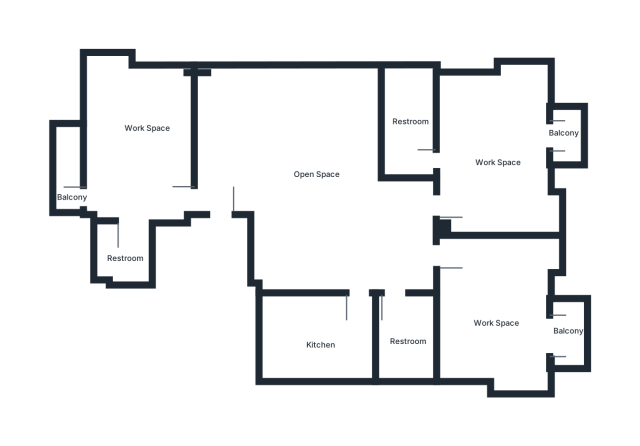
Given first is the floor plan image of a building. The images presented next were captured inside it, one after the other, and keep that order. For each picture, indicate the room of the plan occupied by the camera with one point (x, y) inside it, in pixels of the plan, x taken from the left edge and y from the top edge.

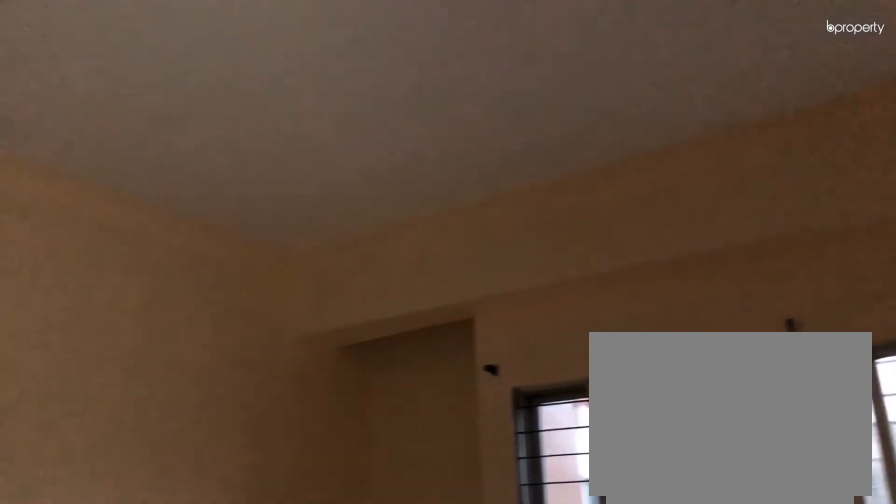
(493, 316)
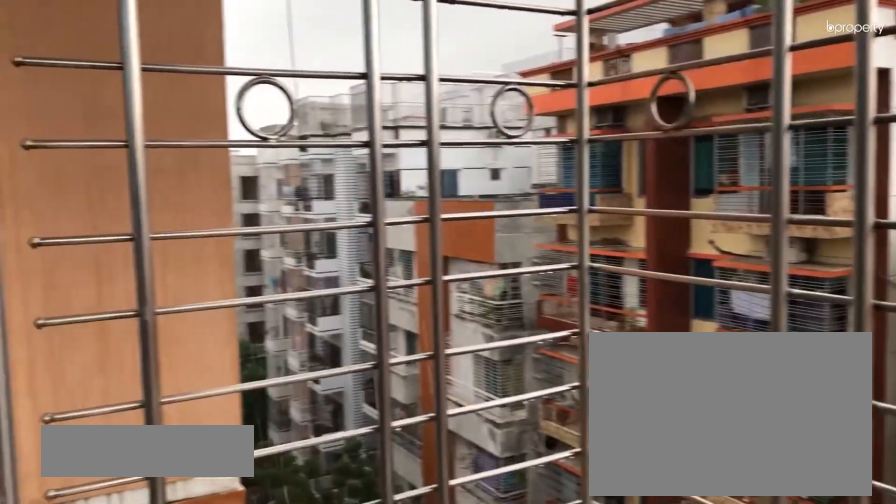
(564, 333)
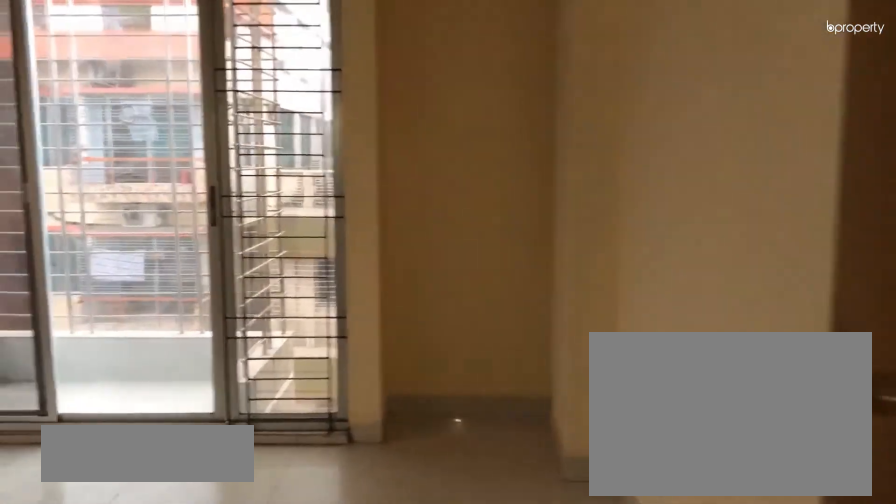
(496, 154)
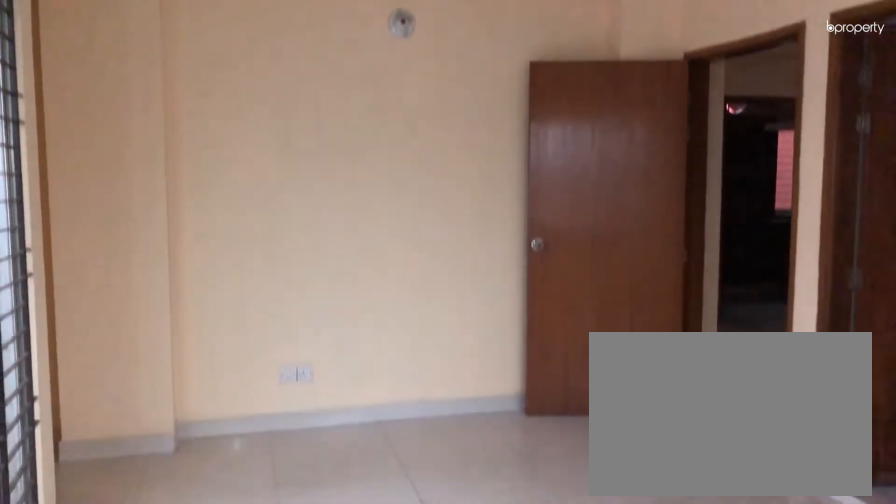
(496, 154)
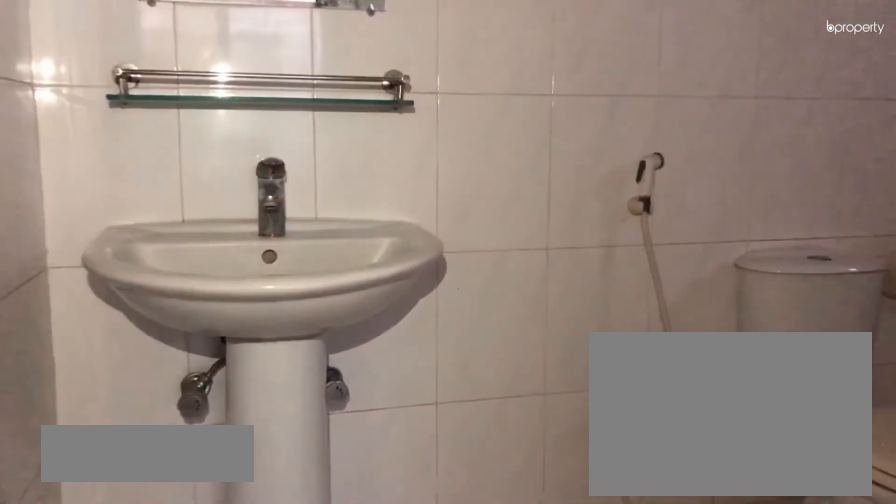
(408, 122)
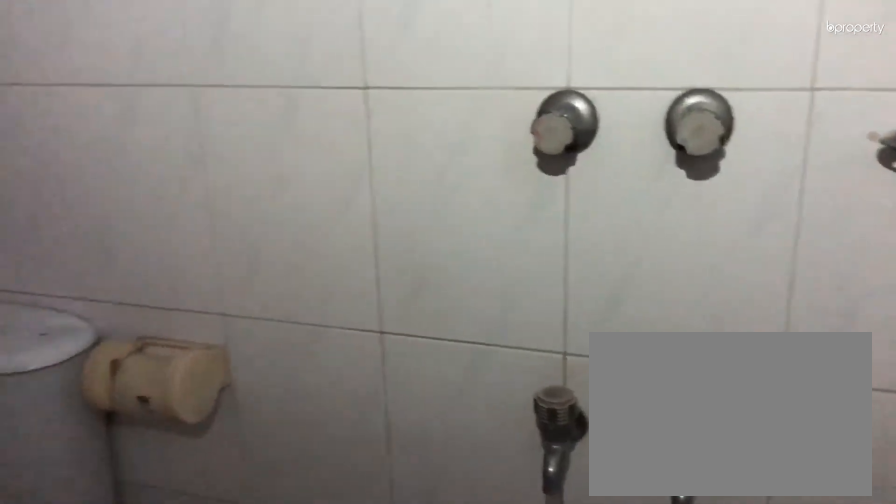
(408, 122)
